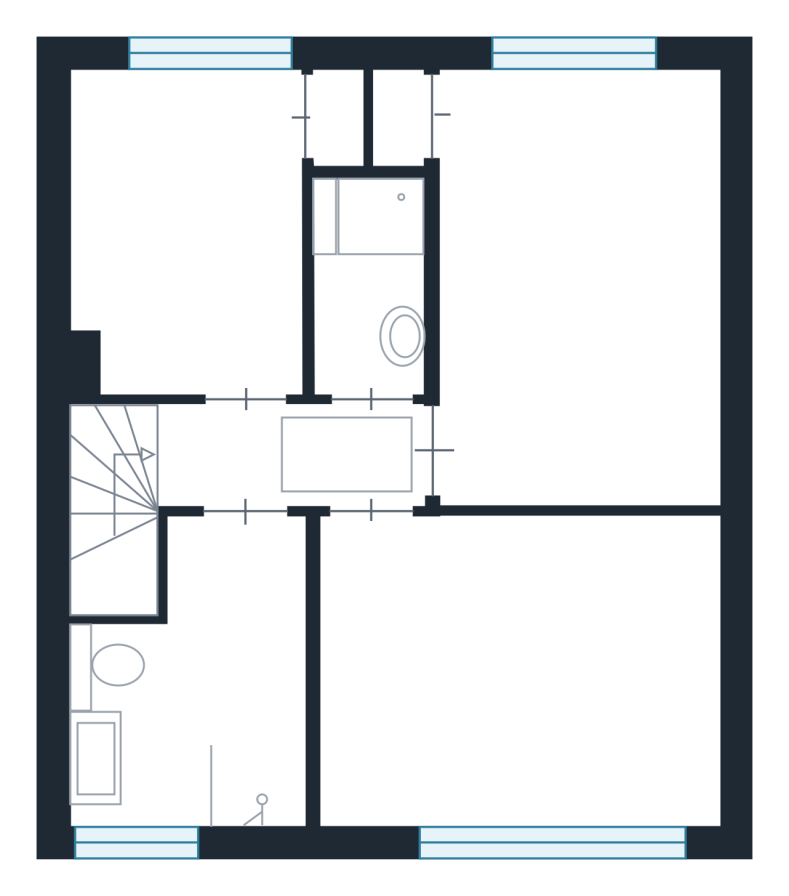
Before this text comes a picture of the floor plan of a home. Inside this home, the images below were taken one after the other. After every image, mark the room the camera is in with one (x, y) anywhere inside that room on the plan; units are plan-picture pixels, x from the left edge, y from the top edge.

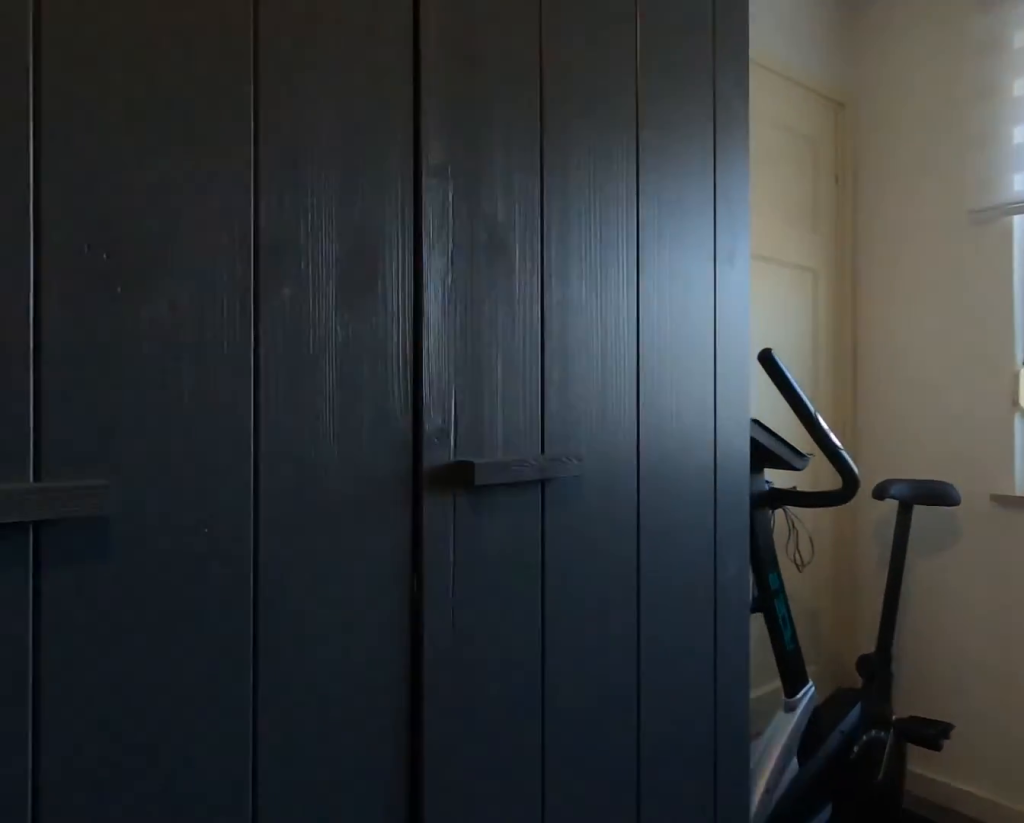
(577, 287)
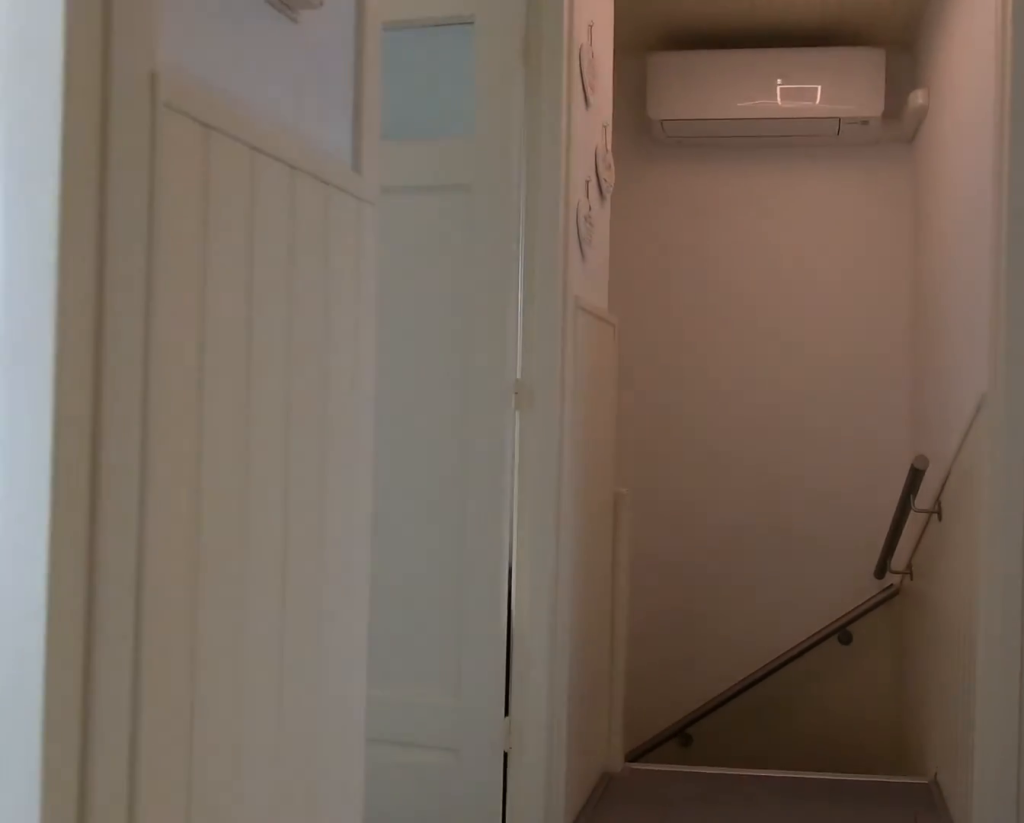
(291, 454)
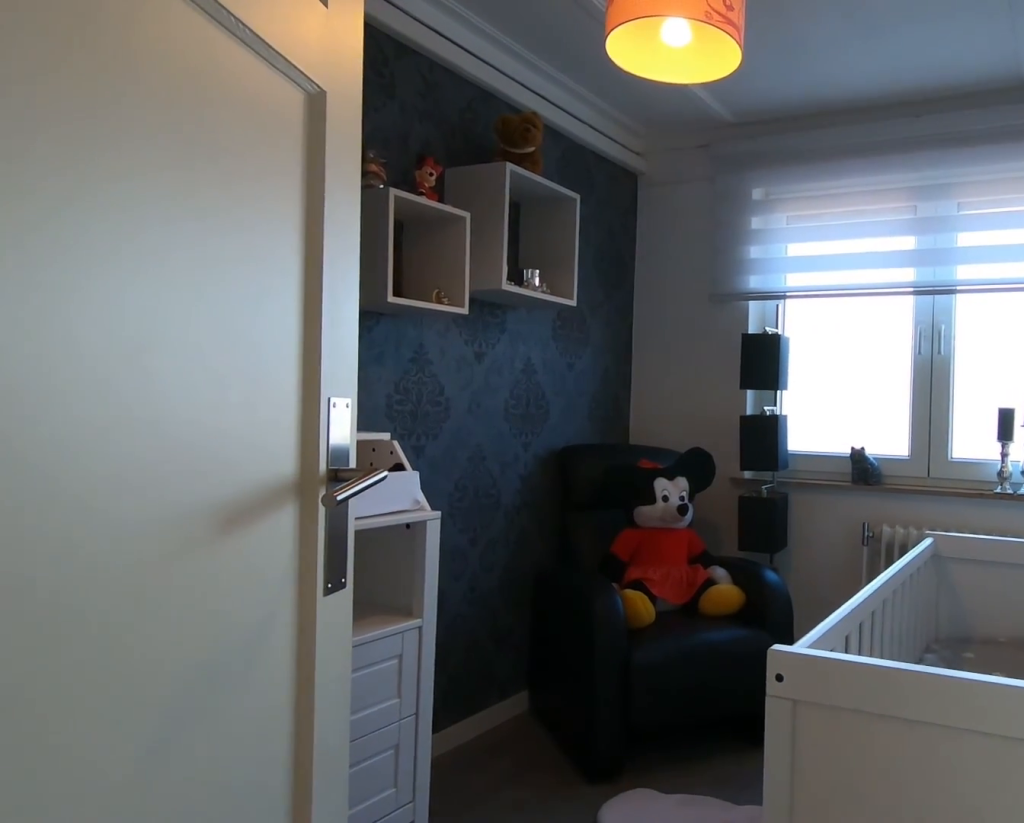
(188, 229)
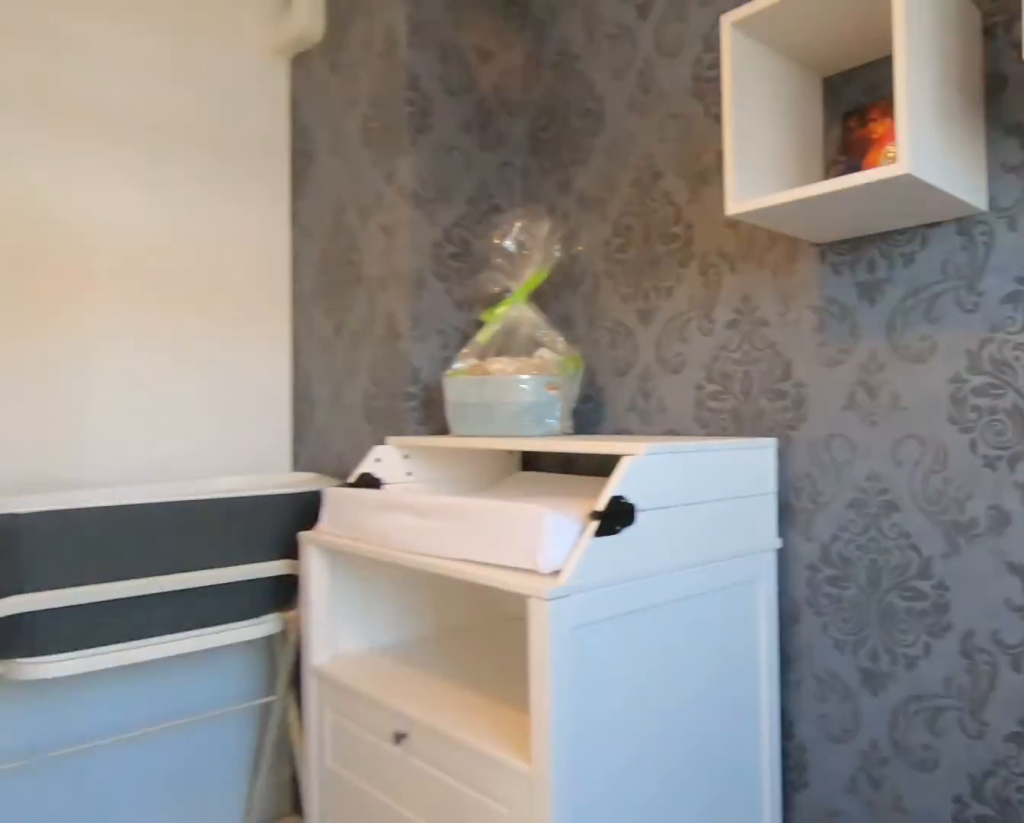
(188, 229)
